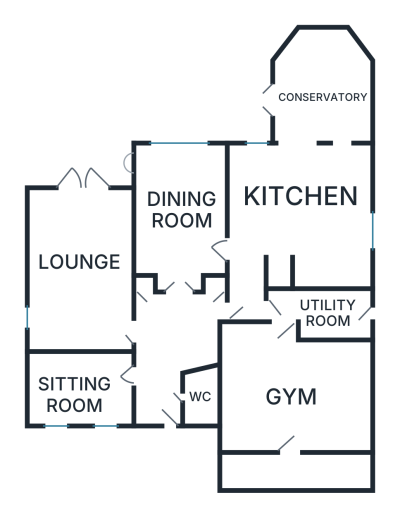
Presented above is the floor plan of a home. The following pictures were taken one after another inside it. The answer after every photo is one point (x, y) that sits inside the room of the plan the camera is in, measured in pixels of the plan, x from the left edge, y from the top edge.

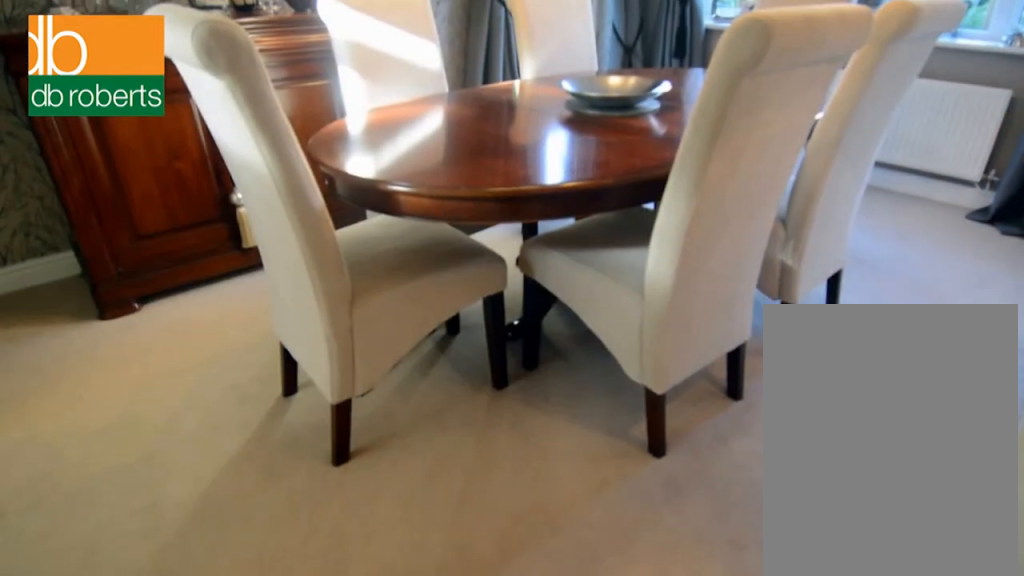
(180, 212)
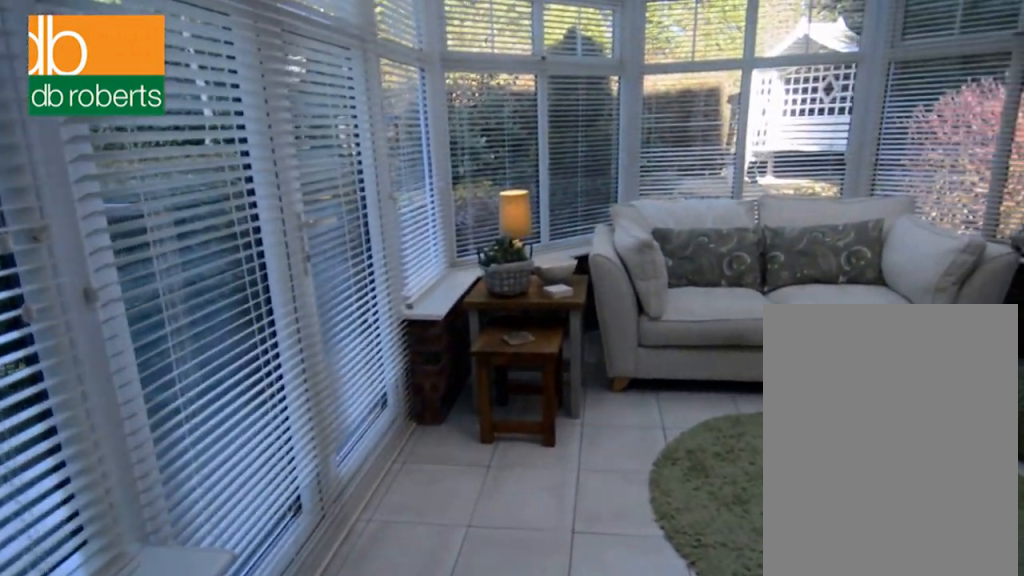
(321, 87)
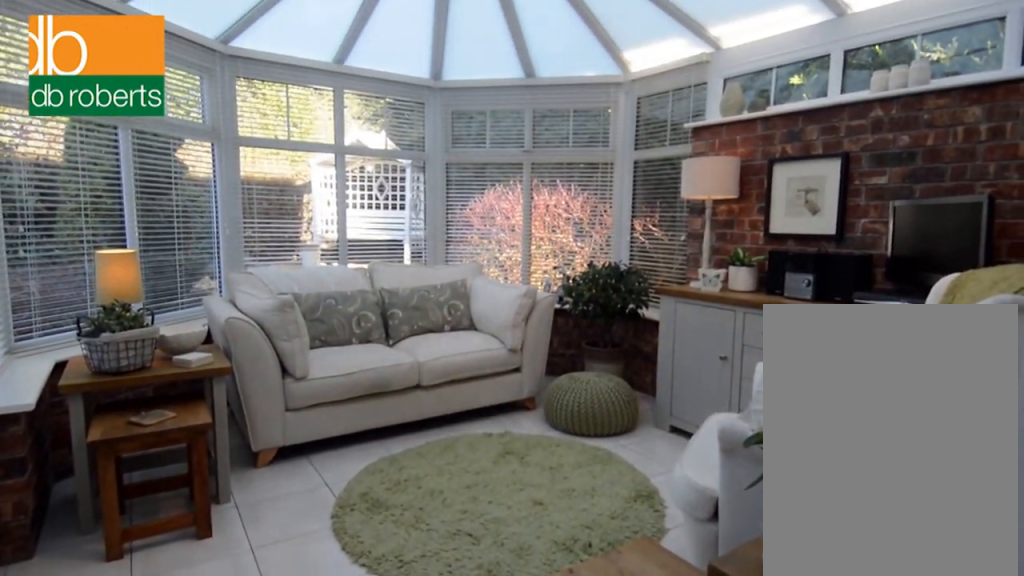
(321, 87)
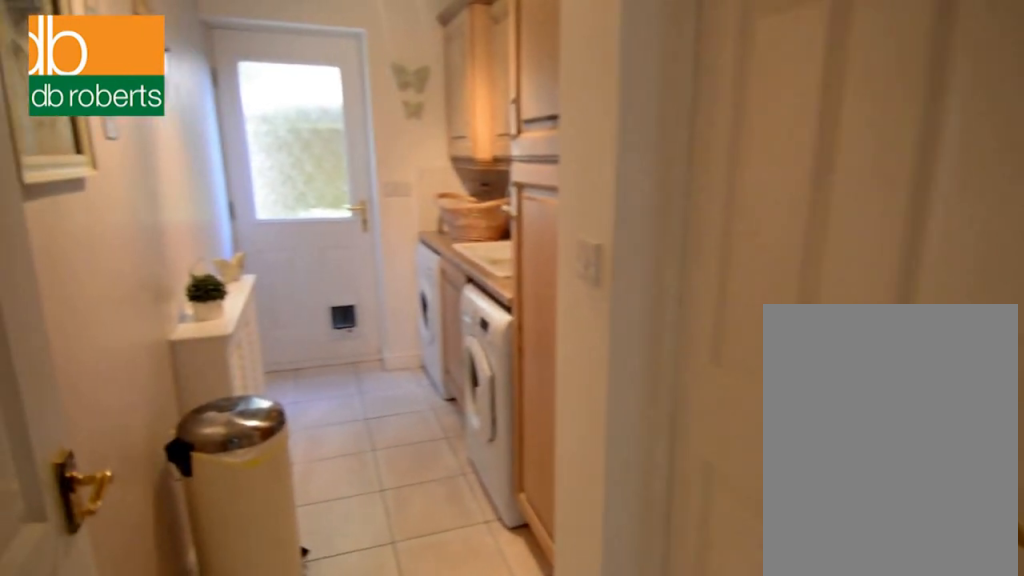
(323, 312)
